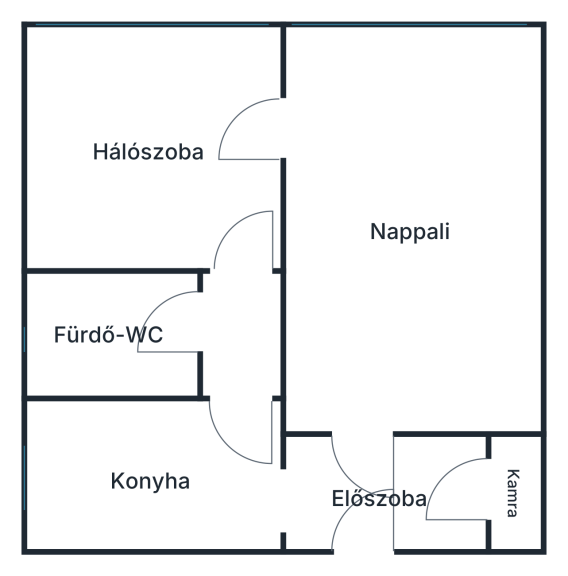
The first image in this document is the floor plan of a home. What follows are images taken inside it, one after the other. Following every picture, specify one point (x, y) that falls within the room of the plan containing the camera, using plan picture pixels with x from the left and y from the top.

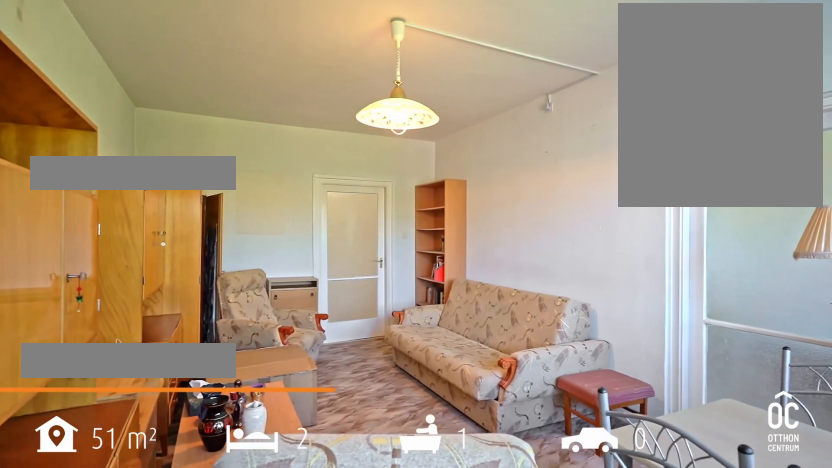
(407, 230)
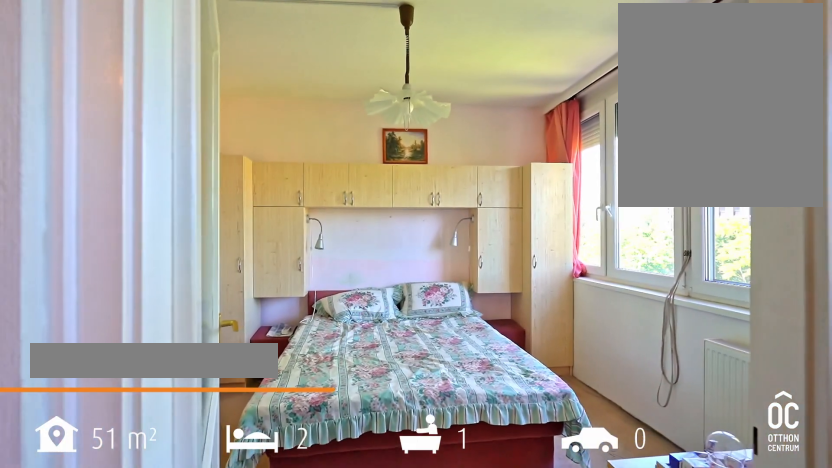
(155, 147)
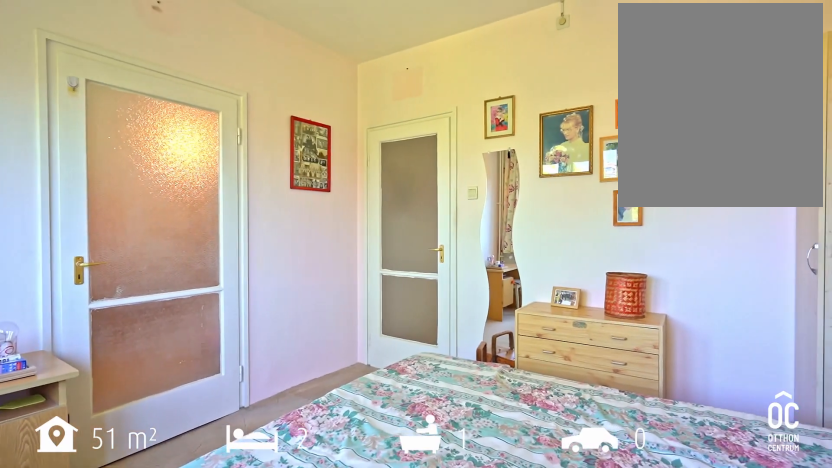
(155, 147)
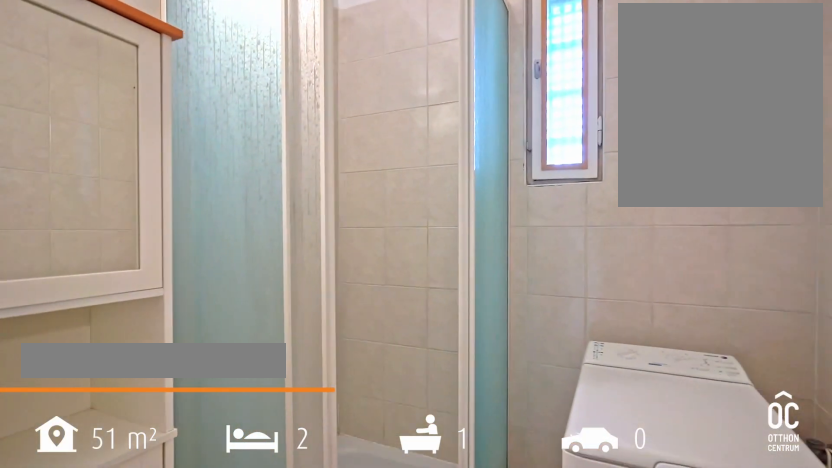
(111, 334)
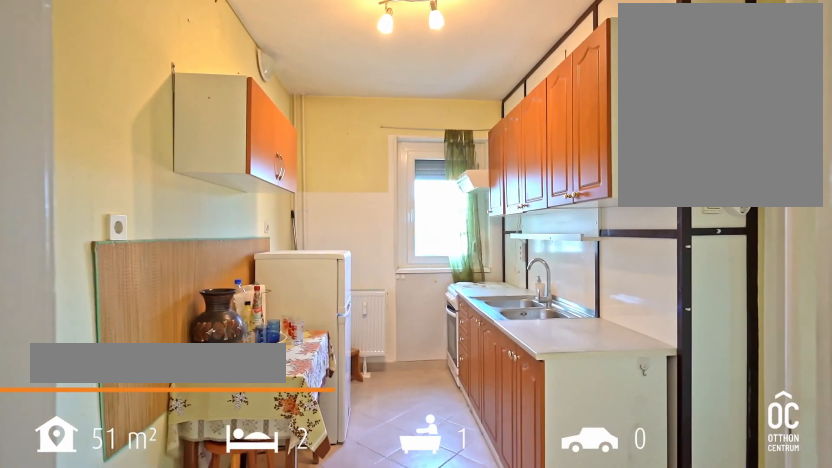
(153, 477)
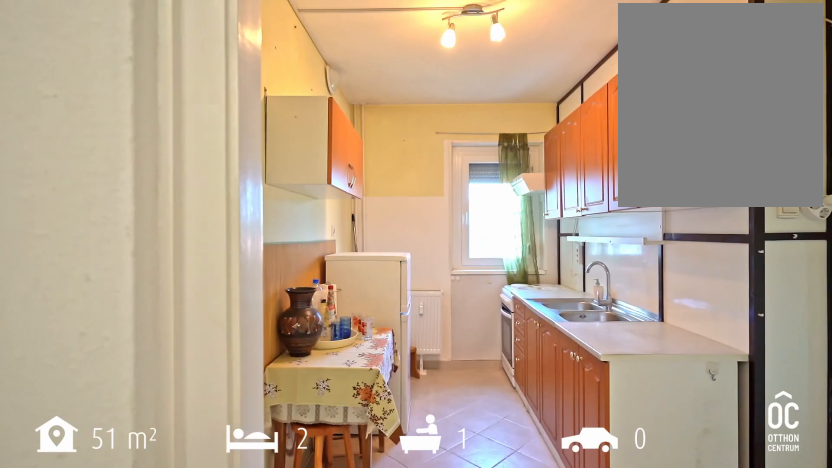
(153, 477)
